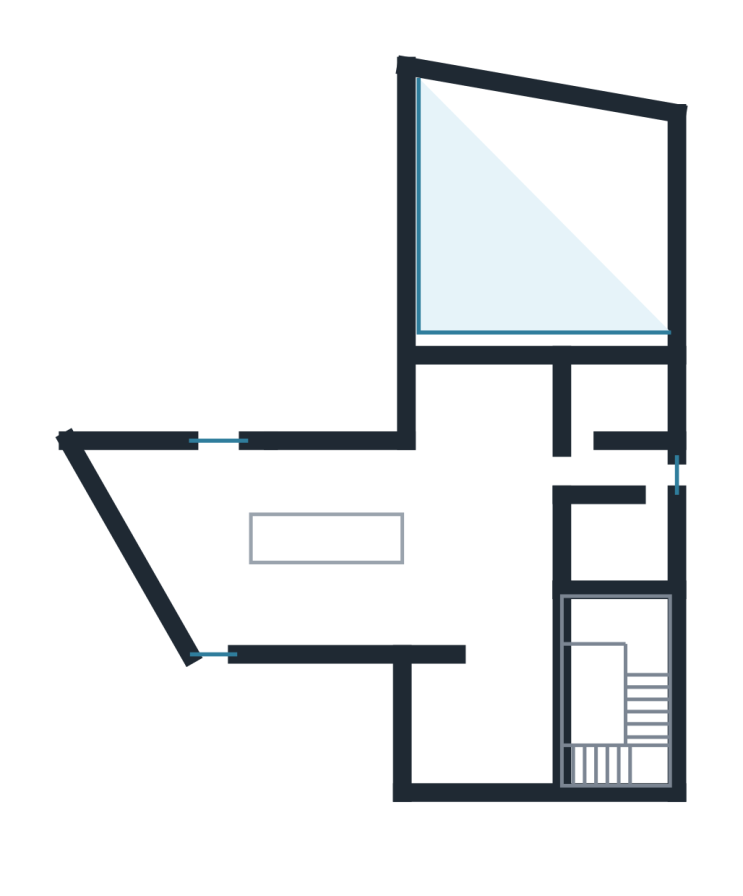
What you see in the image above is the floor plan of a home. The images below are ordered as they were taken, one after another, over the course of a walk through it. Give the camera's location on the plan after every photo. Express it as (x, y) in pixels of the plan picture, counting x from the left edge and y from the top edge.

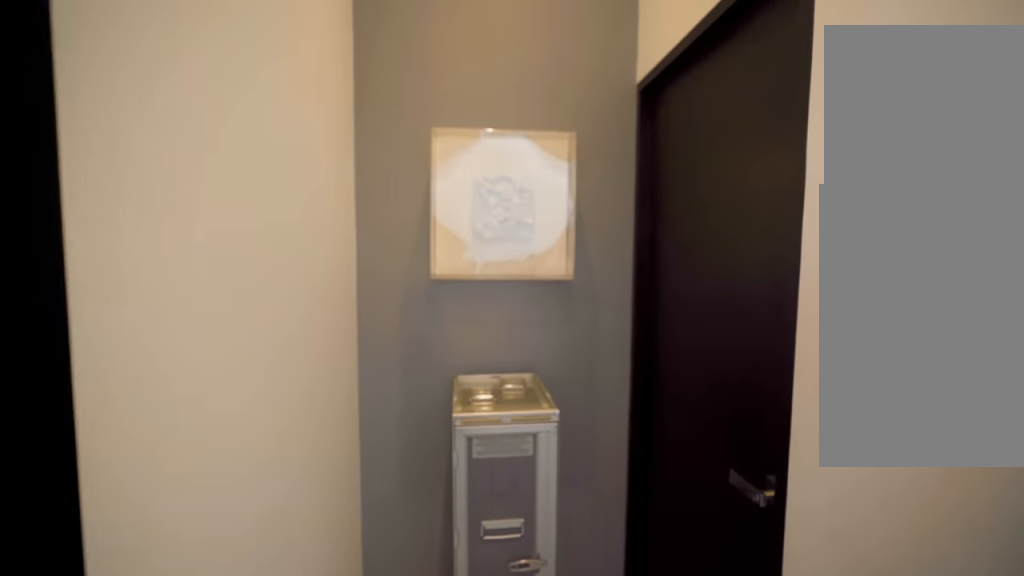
(582, 455)
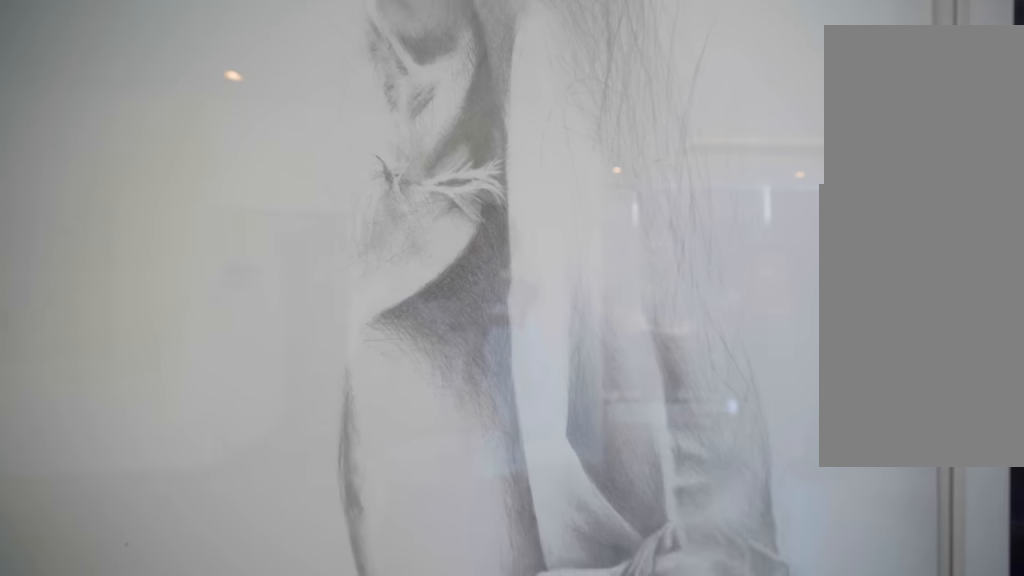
(472, 415)
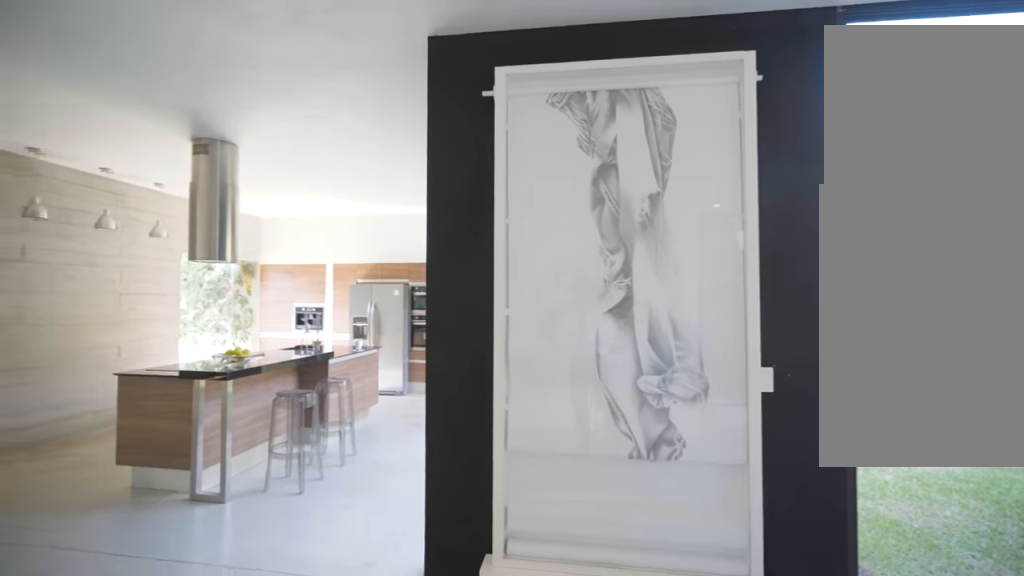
(471, 417)
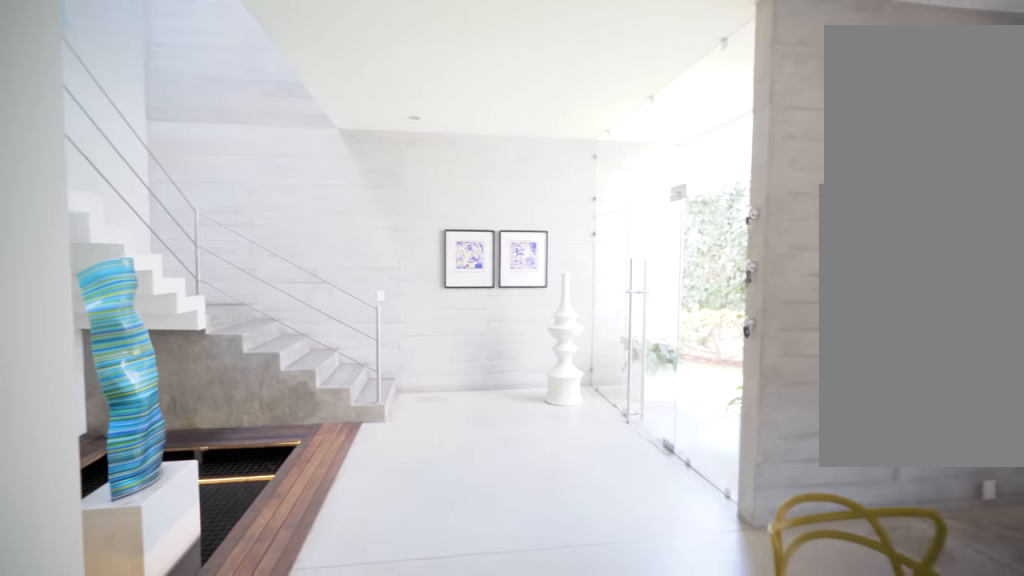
(512, 477)
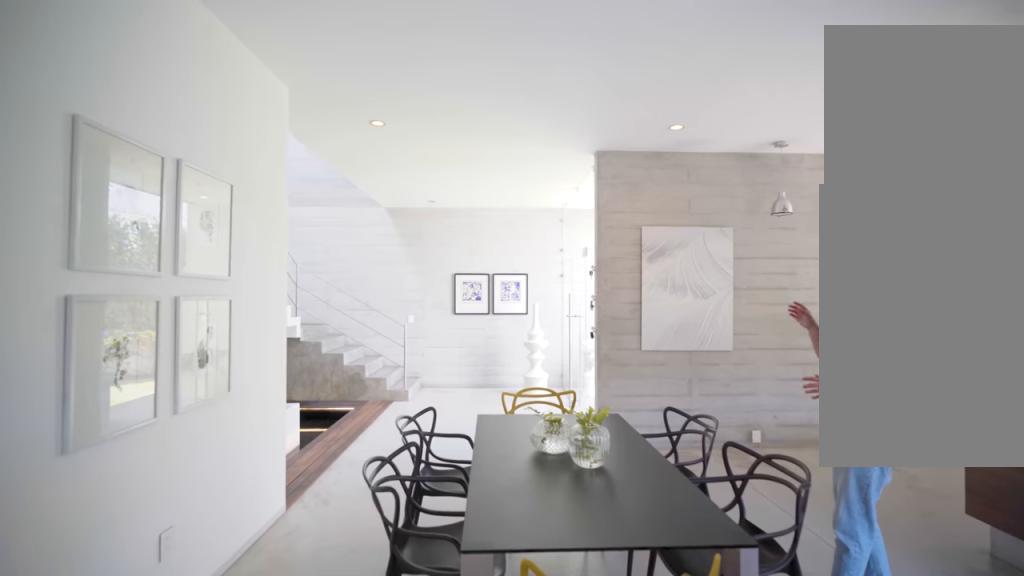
(520, 482)
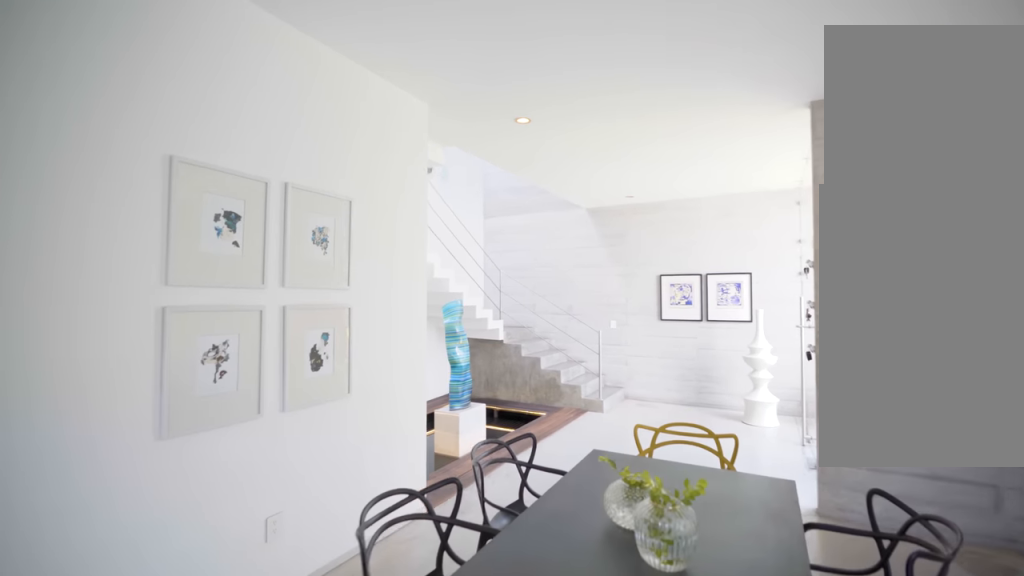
(520, 479)
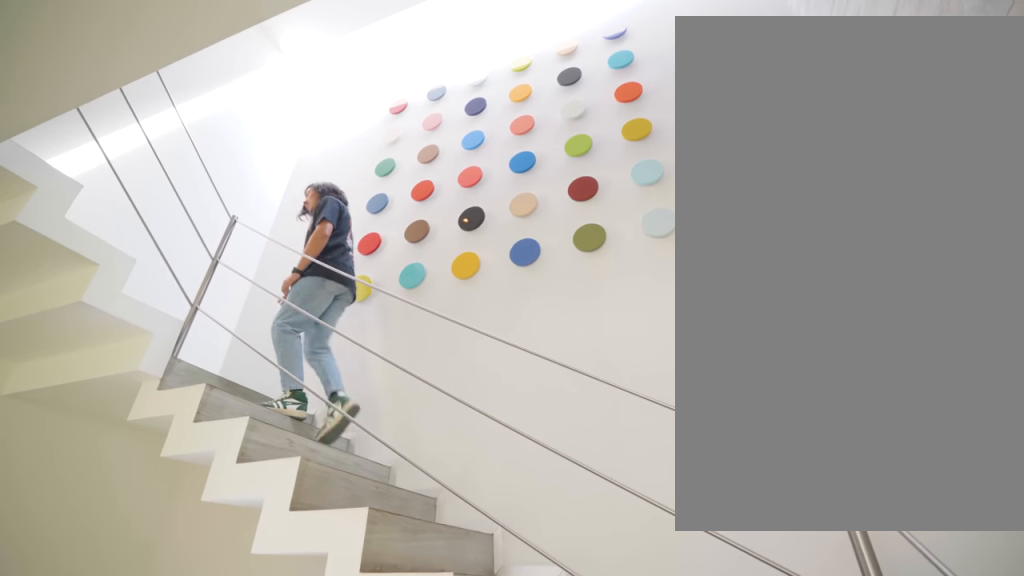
(525, 692)
